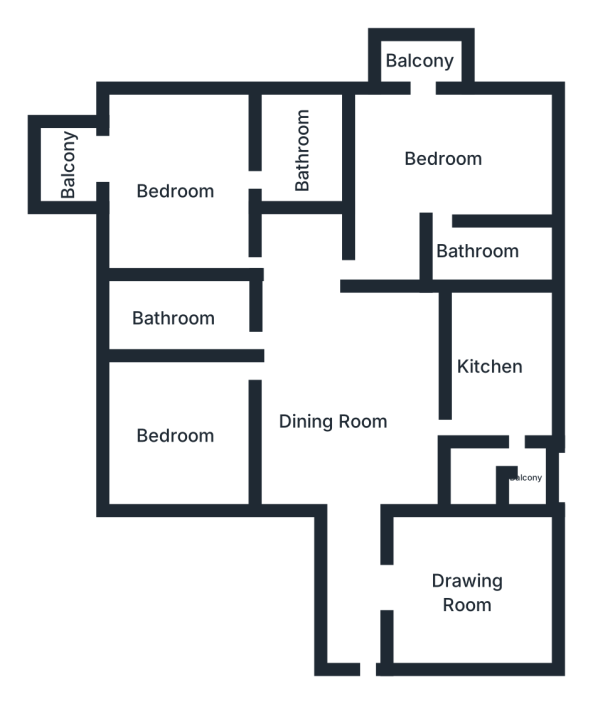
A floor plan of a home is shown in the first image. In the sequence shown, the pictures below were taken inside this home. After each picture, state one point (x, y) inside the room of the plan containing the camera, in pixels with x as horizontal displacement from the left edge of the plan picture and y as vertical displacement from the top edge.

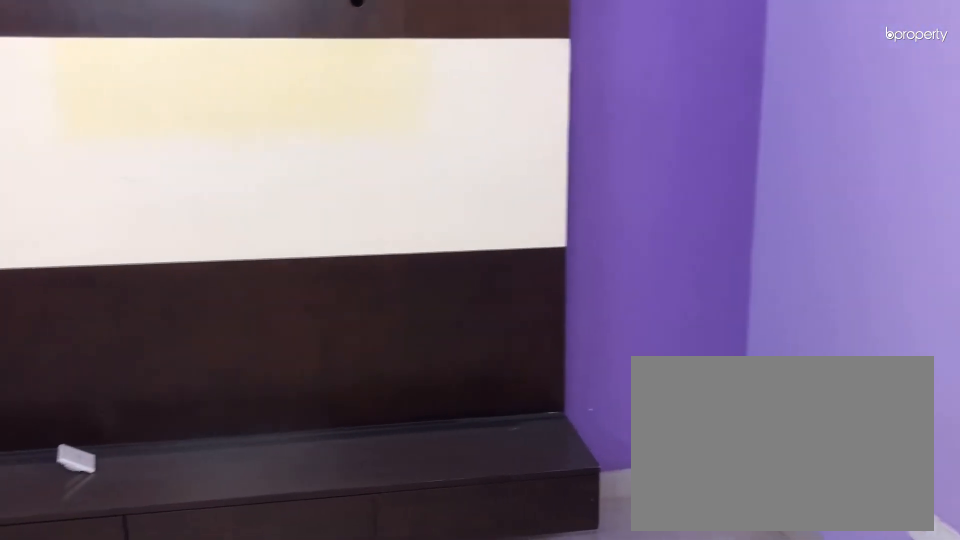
(469, 592)
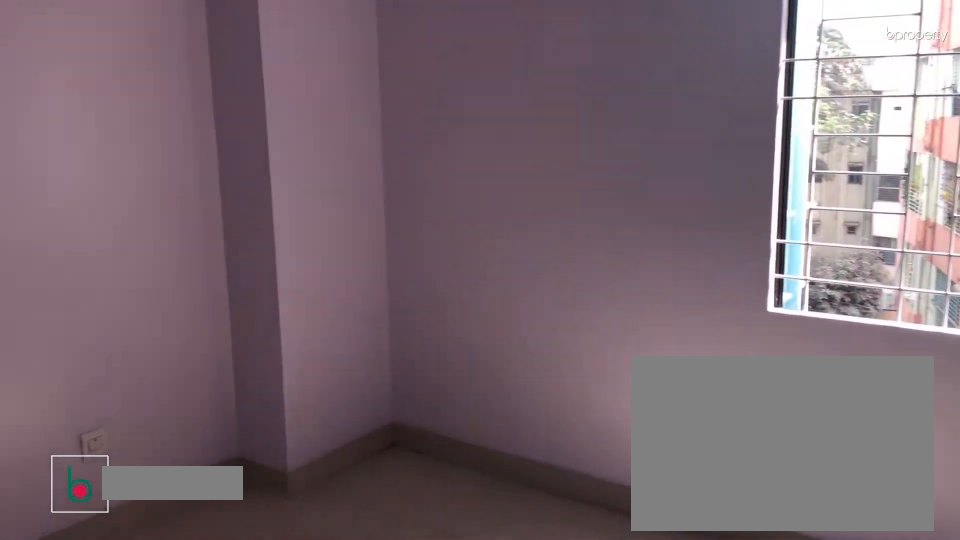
(172, 434)
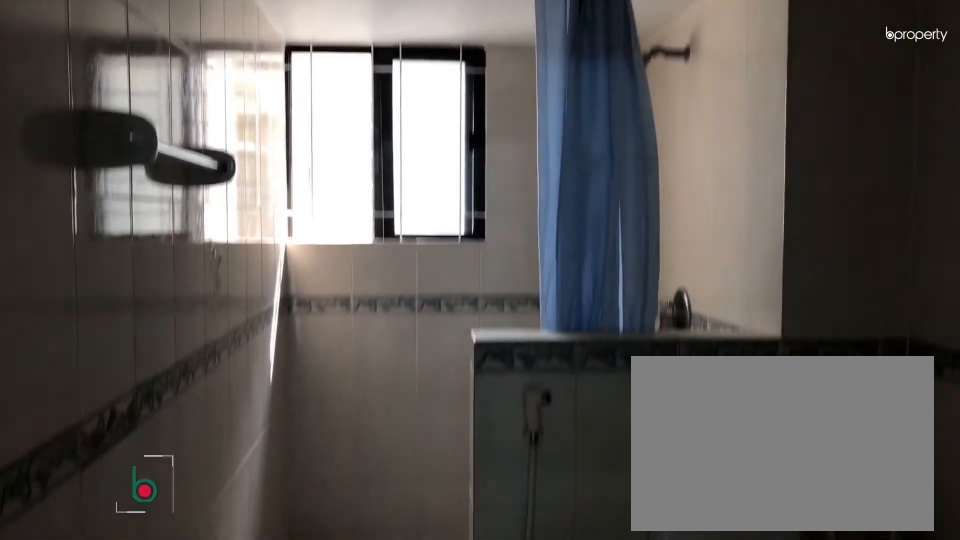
(177, 316)
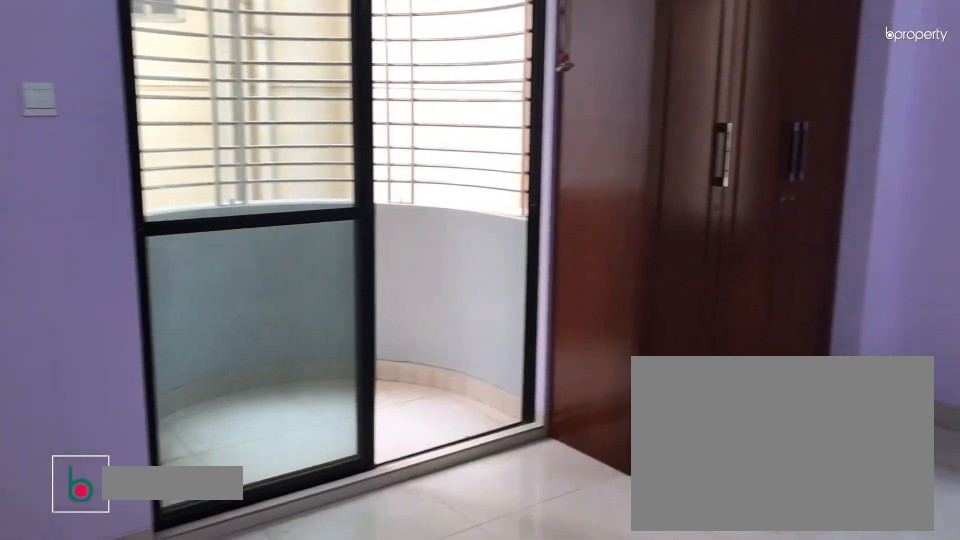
(174, 193)
